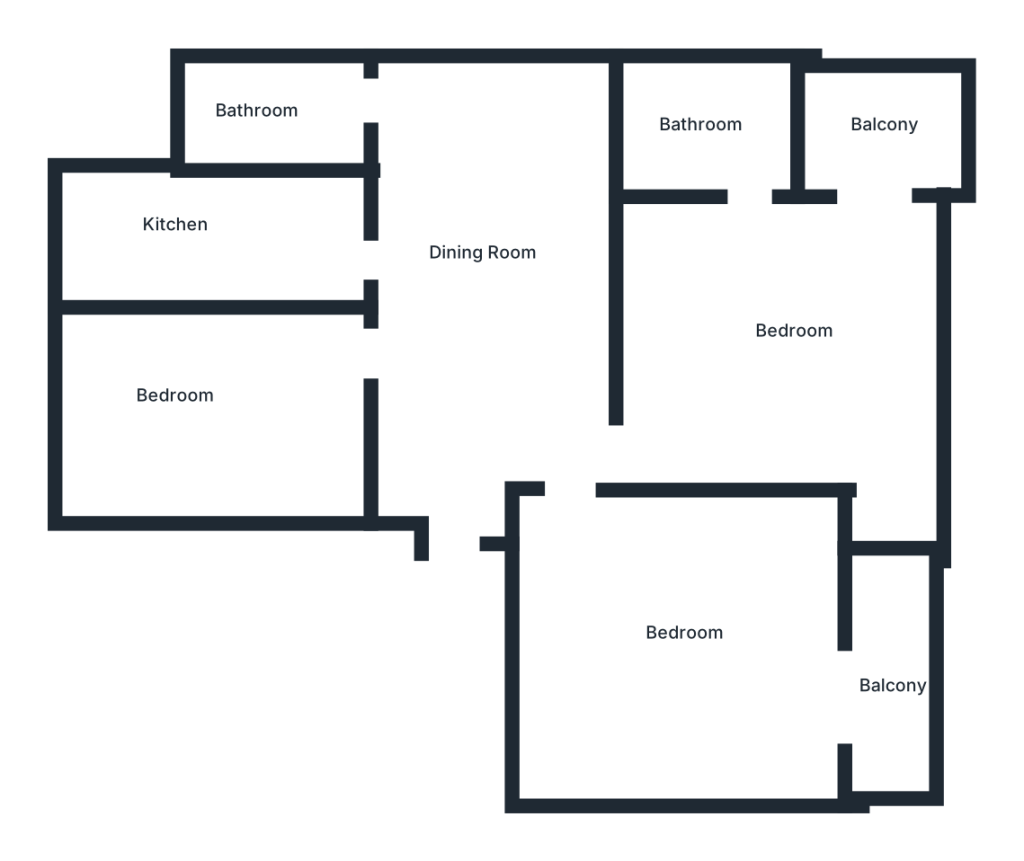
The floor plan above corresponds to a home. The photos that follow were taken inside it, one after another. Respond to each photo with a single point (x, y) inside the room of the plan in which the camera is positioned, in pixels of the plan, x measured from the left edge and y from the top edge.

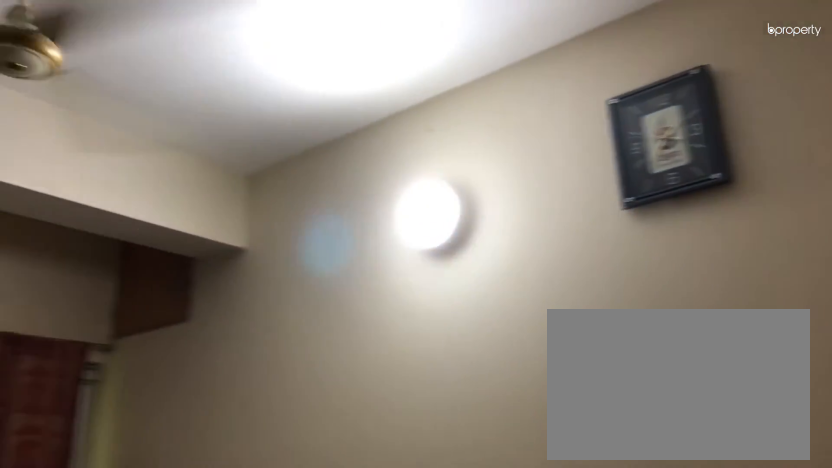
(502, 276)
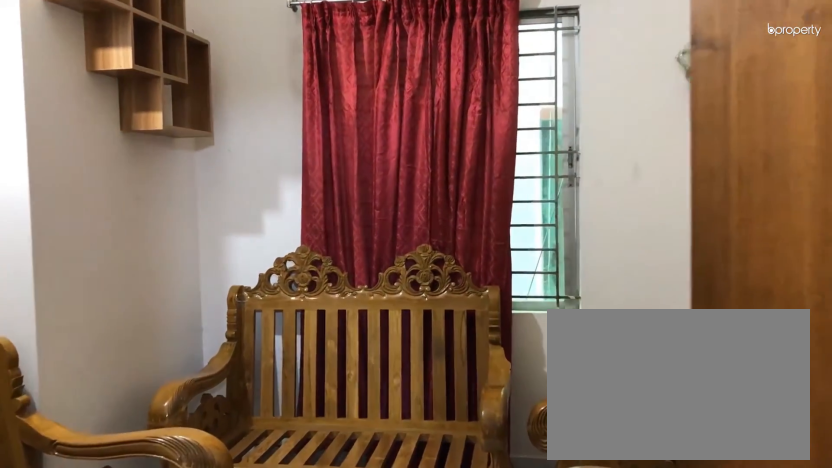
(215, 397)
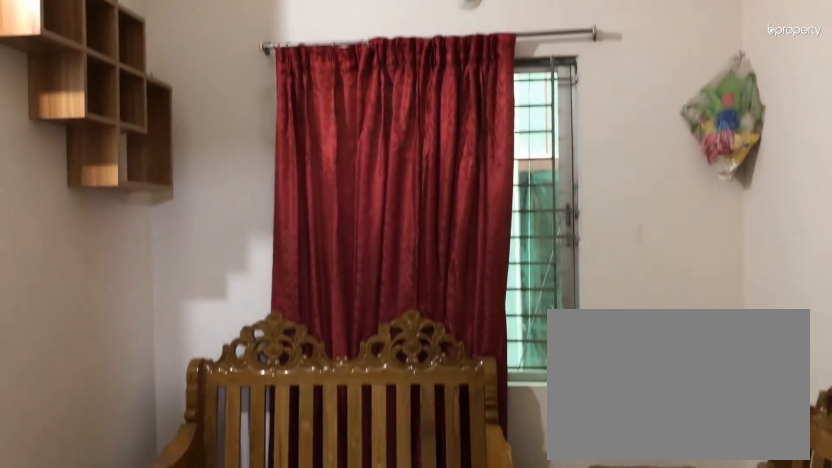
(225, 395)
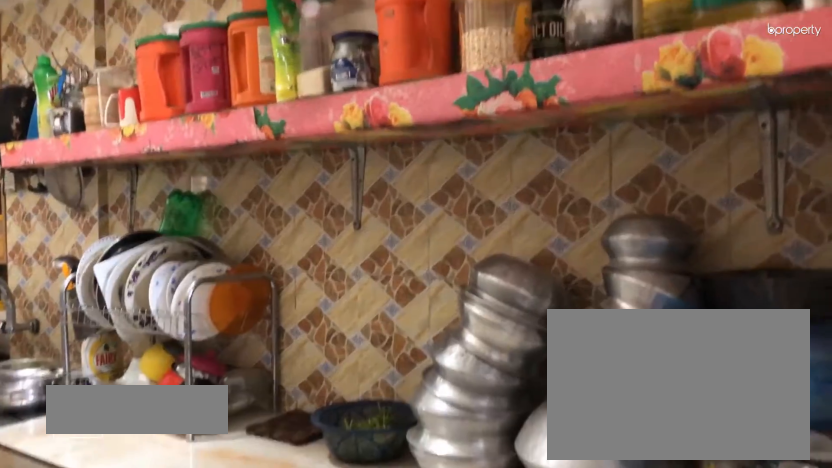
(227, 242)
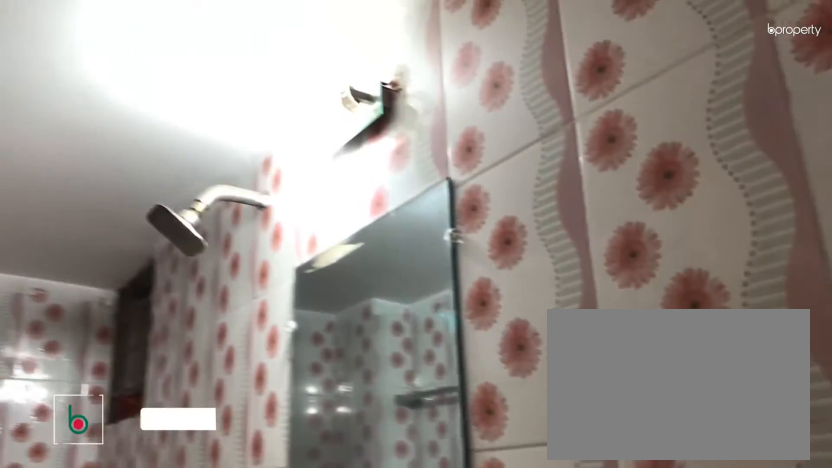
(291, 111)
